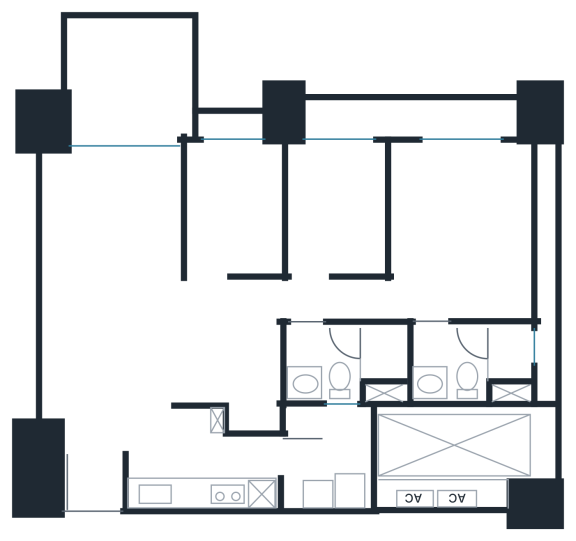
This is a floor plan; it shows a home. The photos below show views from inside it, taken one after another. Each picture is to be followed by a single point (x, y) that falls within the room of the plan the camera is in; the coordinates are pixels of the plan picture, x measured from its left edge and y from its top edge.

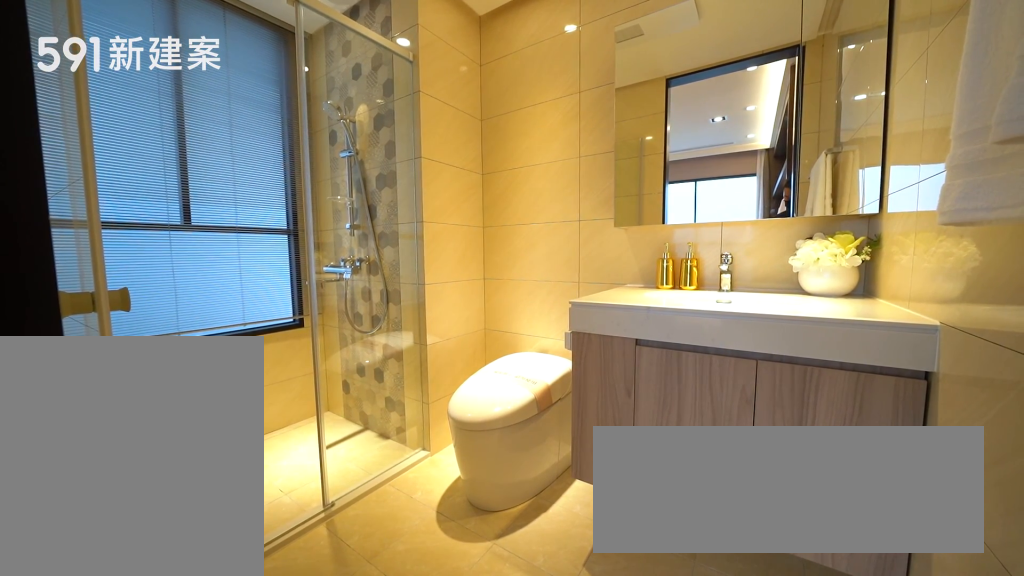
(478, 364)
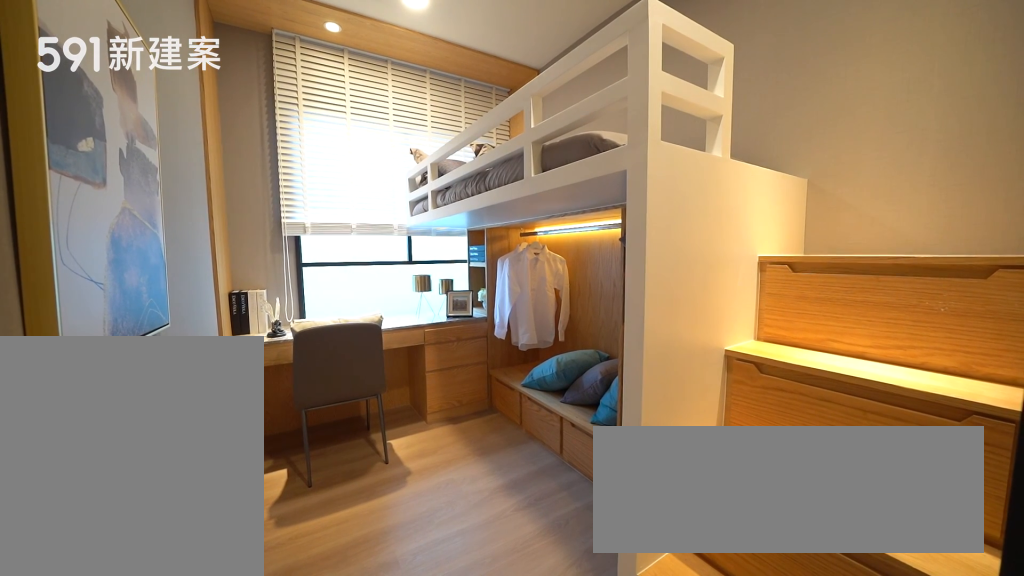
(340, 205)
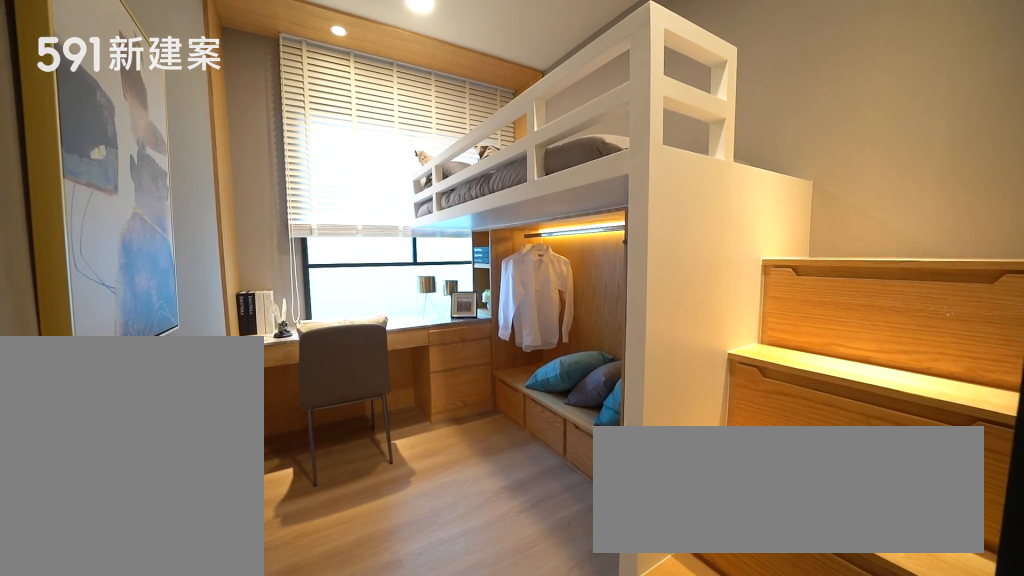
(340, 205)
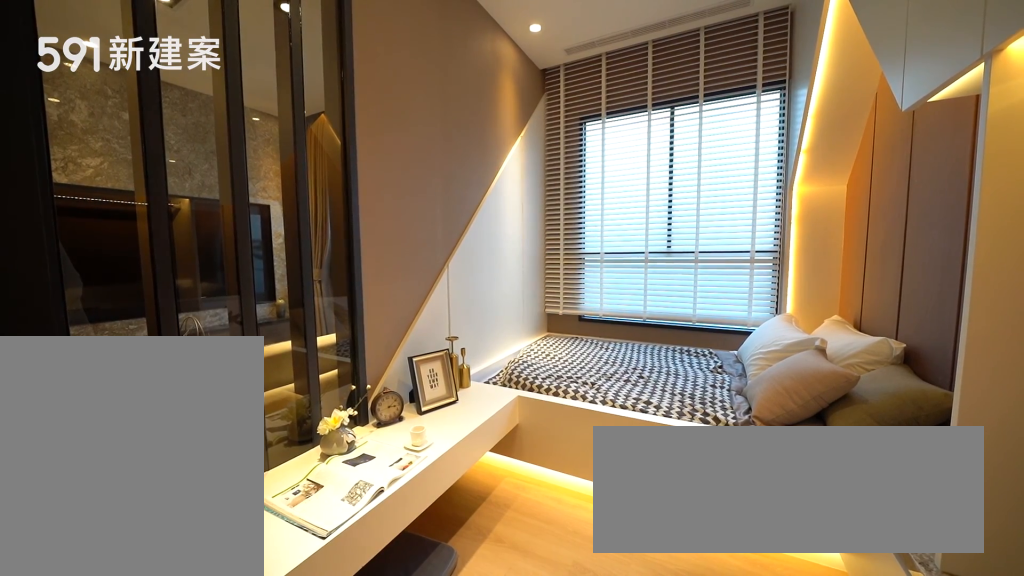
(235, 204)
